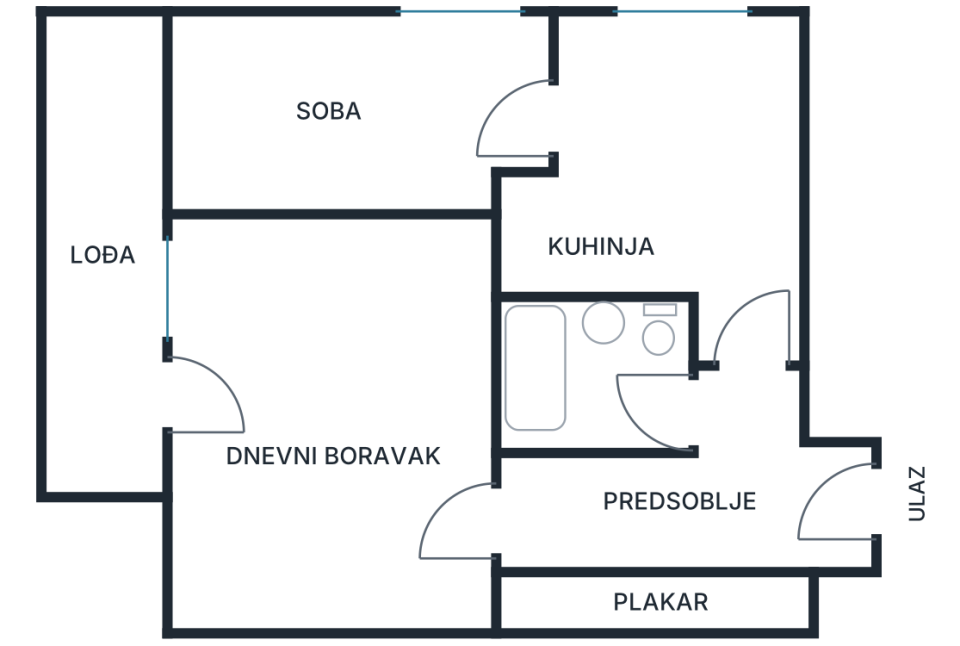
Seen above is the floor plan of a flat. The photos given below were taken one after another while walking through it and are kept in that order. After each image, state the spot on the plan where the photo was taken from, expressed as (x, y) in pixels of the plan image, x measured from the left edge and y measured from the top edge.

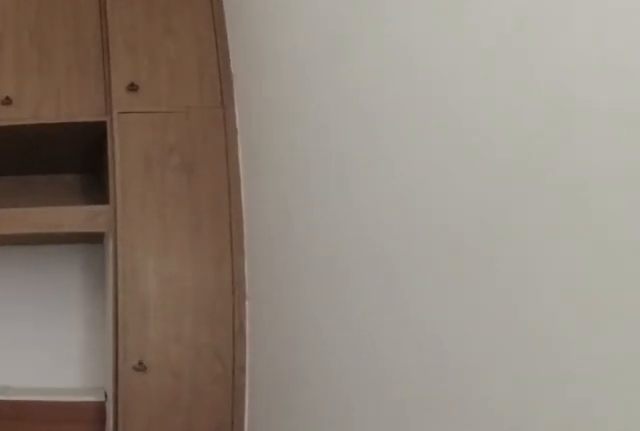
(443, 128)
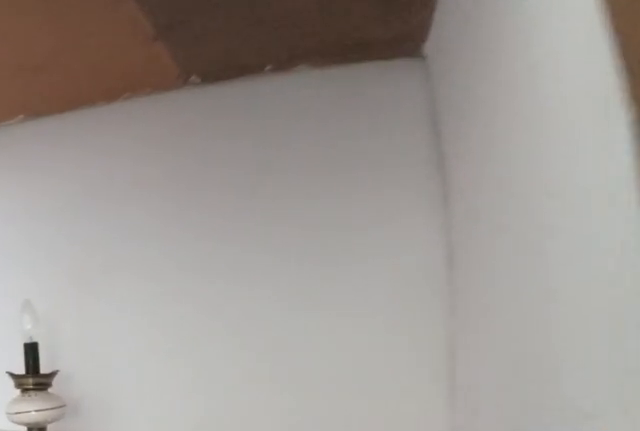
(253, 127)
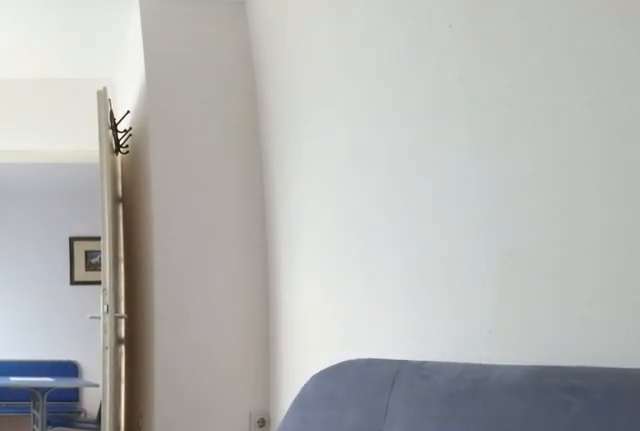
(207, 131)
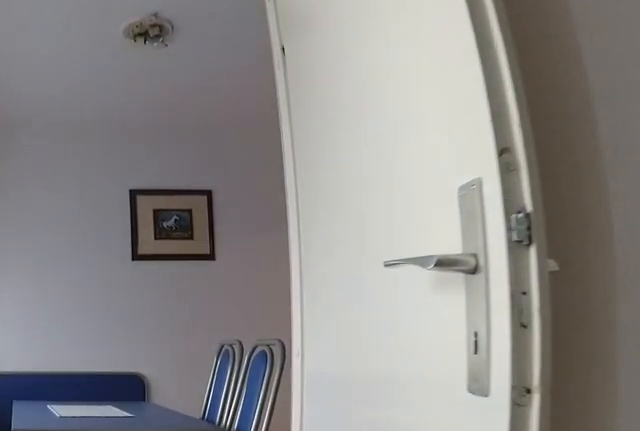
(387, 131)
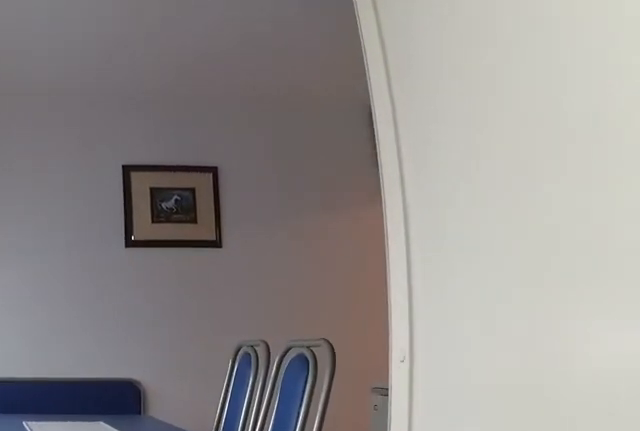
(440, 131)
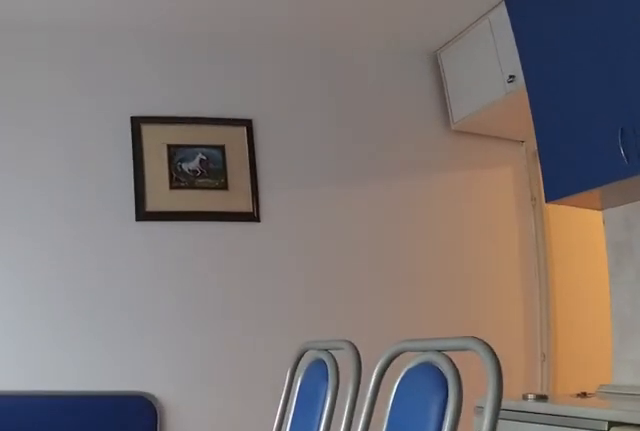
(527, 132)
